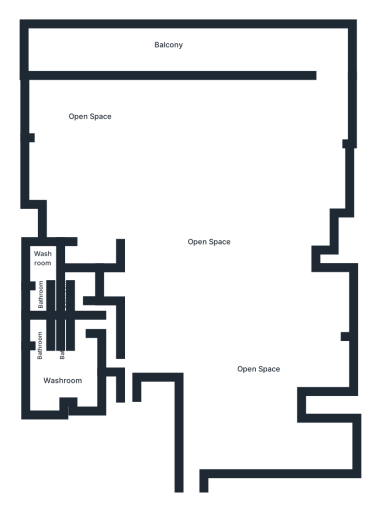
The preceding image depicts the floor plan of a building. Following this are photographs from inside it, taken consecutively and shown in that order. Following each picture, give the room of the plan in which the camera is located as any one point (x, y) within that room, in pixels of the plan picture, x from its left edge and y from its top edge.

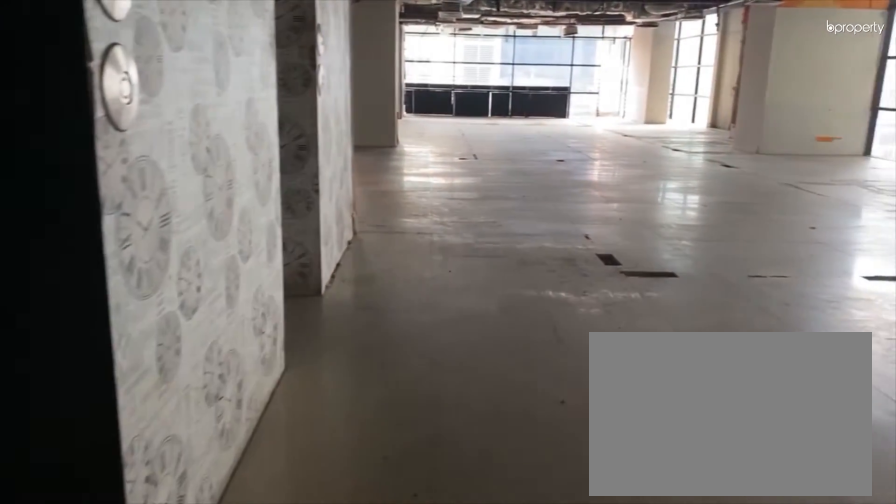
(232, 414)
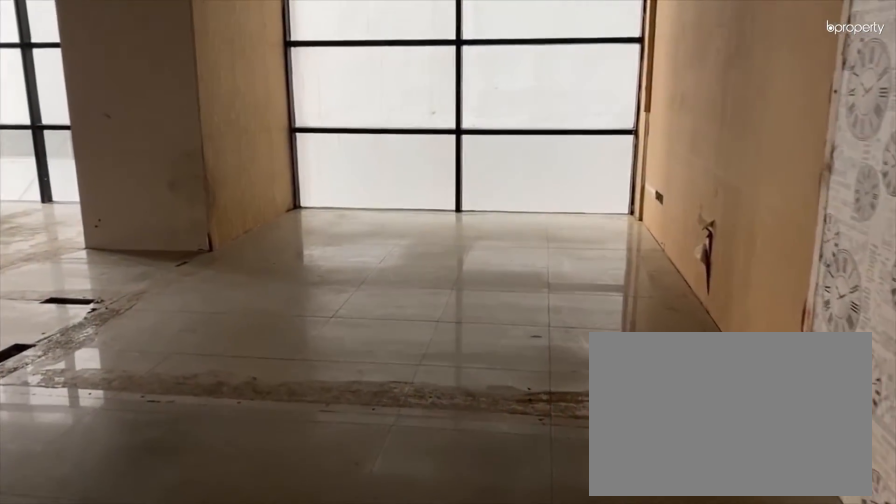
(232, 414)
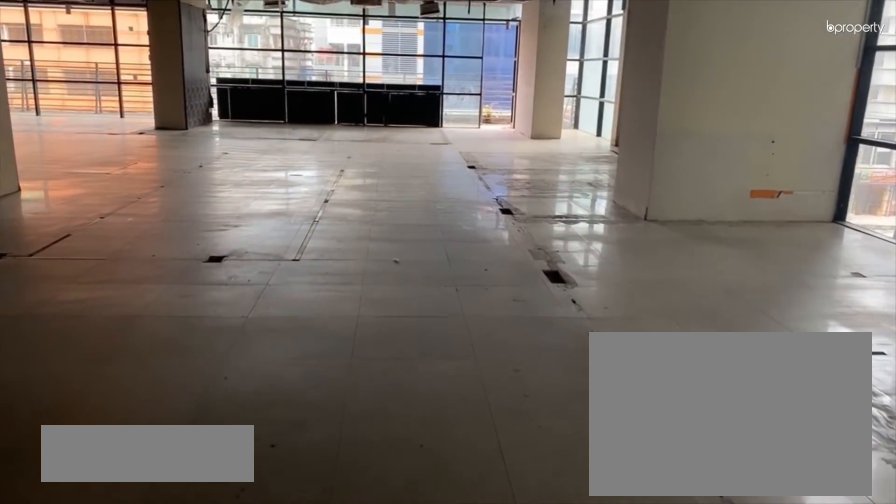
(230, 289)
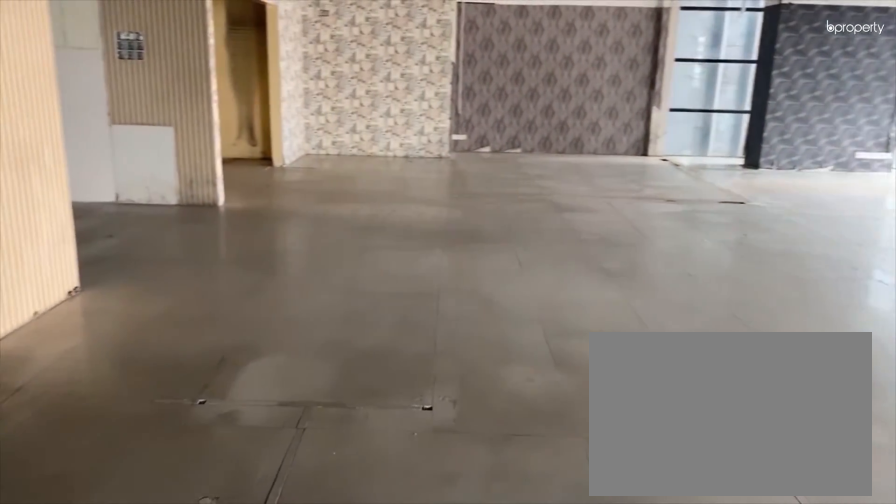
(189, 203)
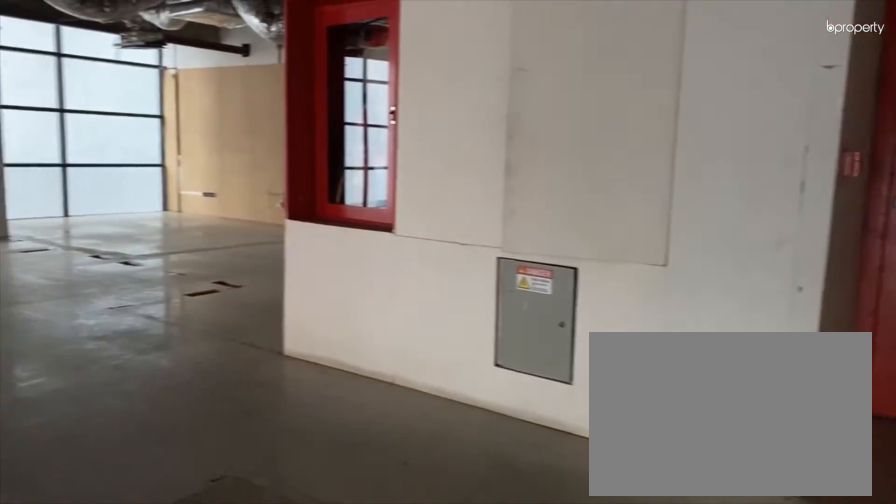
(157, 341)
